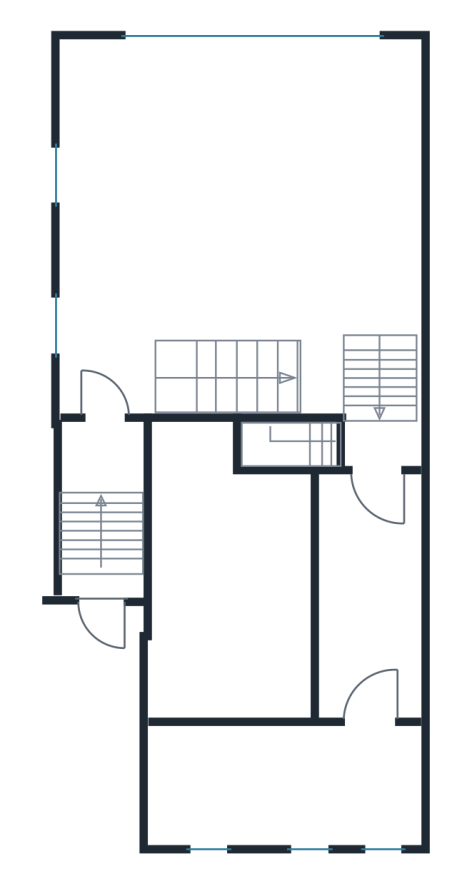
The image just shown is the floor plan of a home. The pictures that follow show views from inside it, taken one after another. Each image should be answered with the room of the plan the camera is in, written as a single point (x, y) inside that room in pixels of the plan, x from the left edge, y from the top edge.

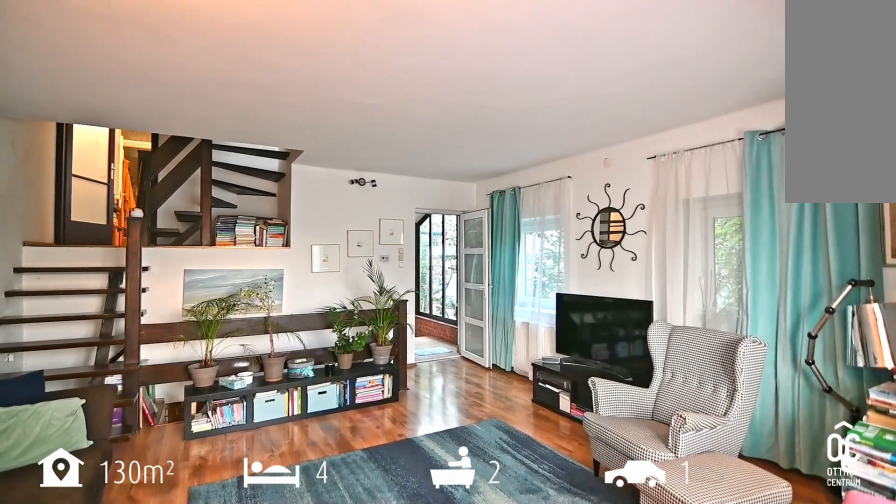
(237, 218)
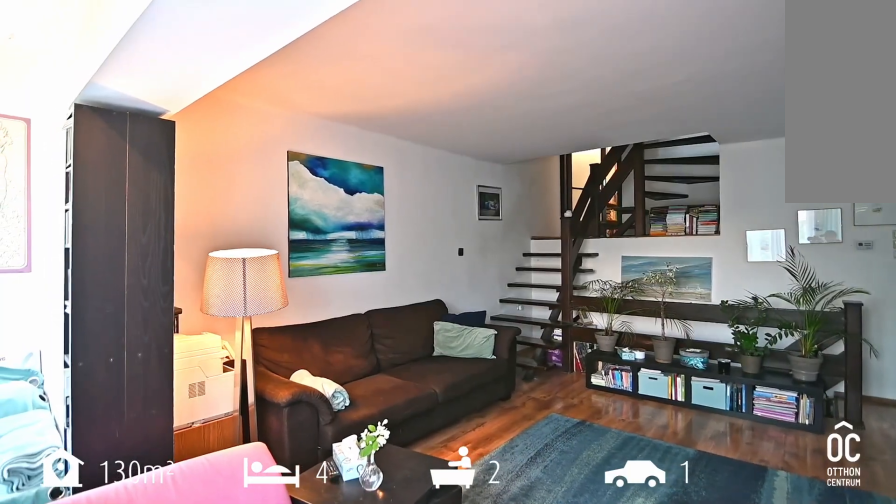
(237, 217)
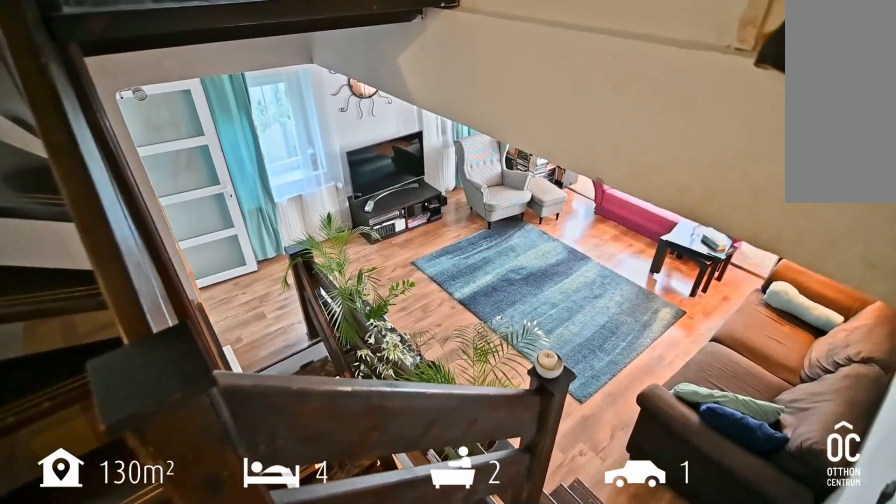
(382, 419)
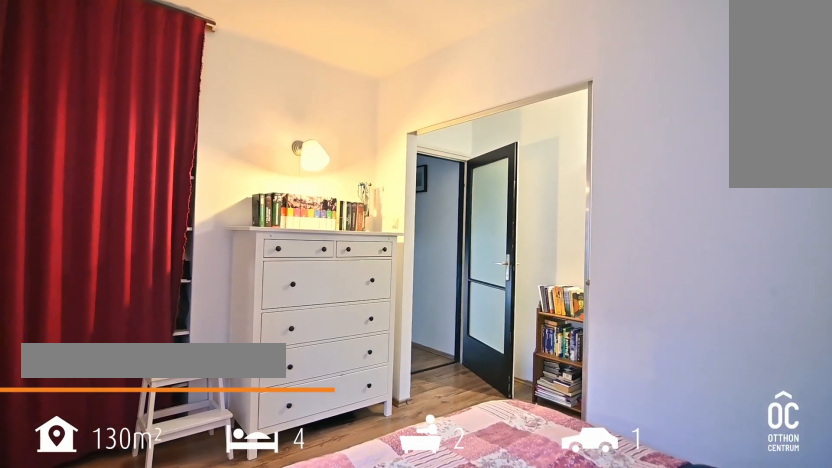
(237, 590)
